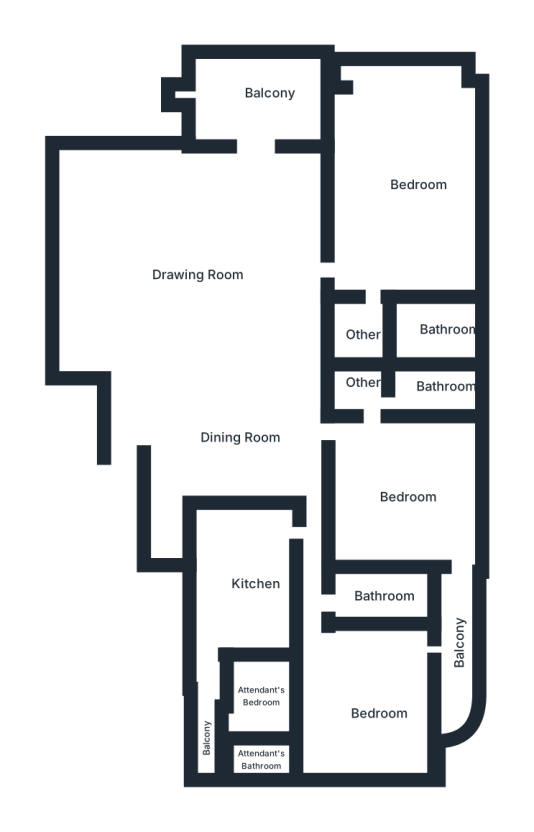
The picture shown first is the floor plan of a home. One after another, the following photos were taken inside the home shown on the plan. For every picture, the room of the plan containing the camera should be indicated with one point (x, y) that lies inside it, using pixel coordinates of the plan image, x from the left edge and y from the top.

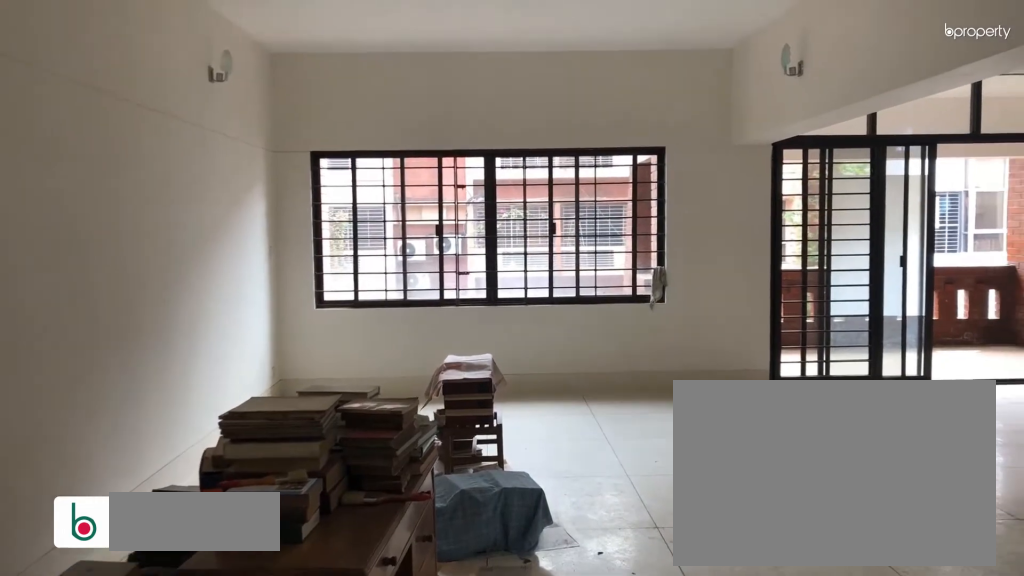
(206, 266)
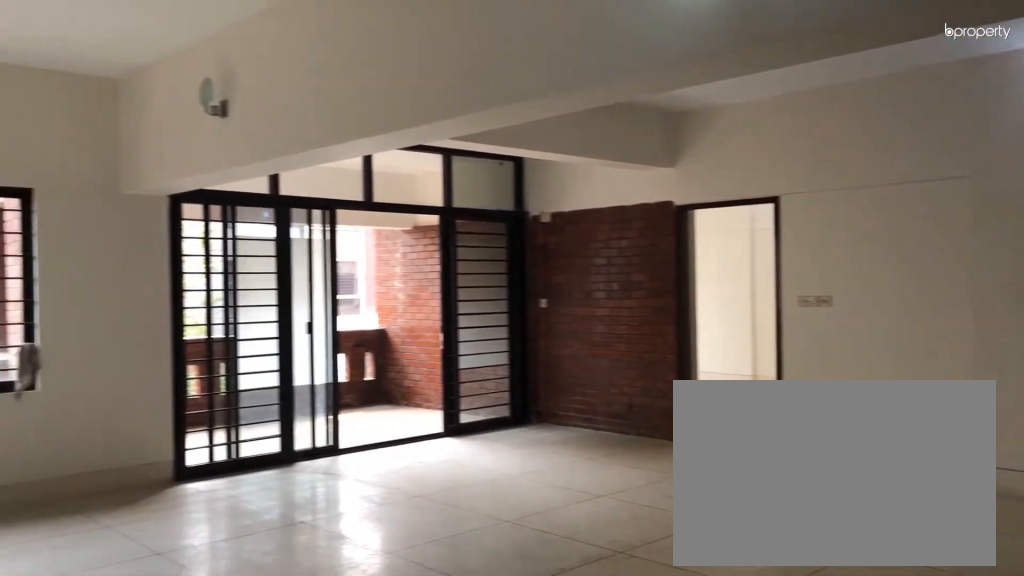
(206, 266)
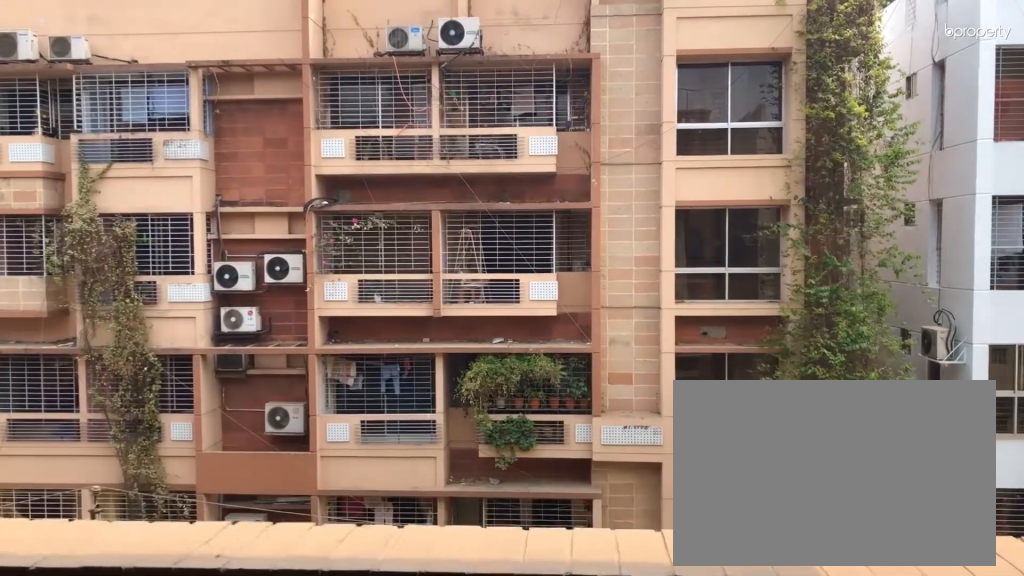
(241, 88)
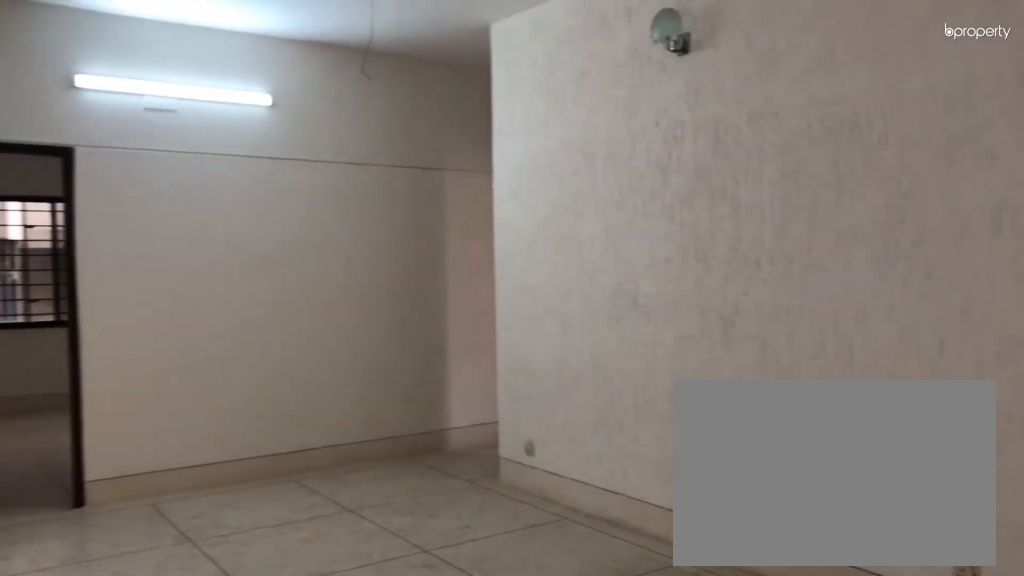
(227, 452)
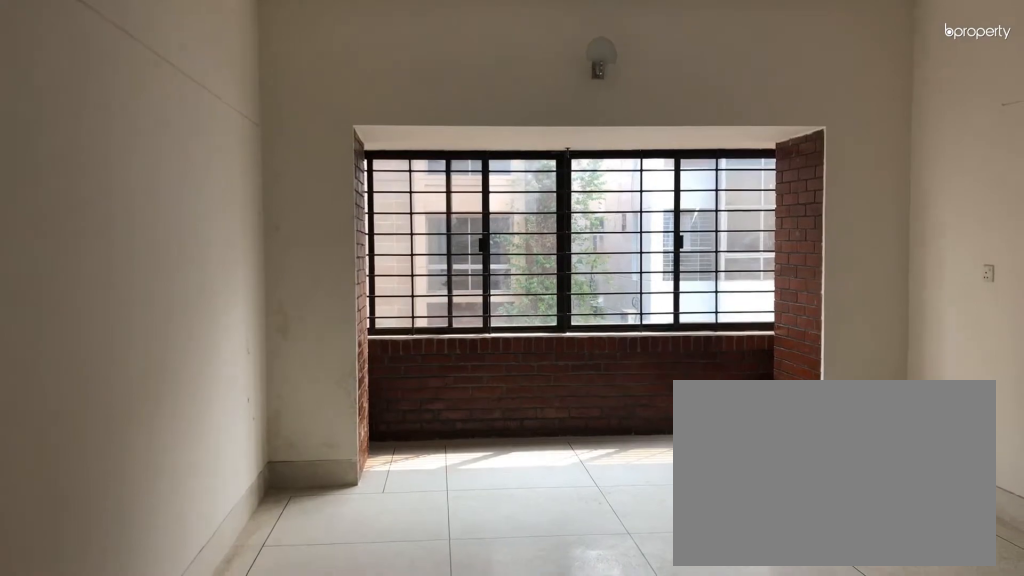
(401, 168)
